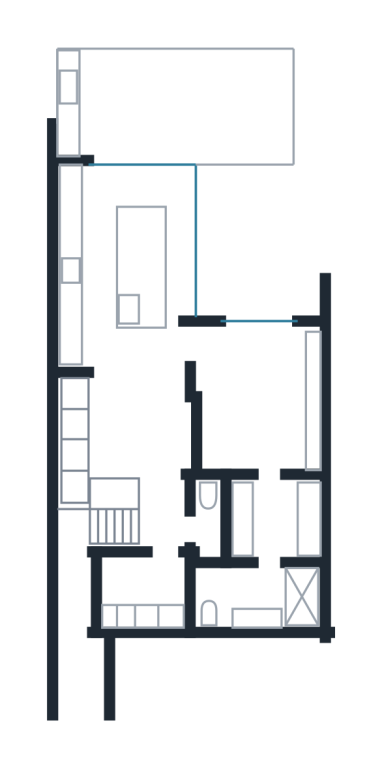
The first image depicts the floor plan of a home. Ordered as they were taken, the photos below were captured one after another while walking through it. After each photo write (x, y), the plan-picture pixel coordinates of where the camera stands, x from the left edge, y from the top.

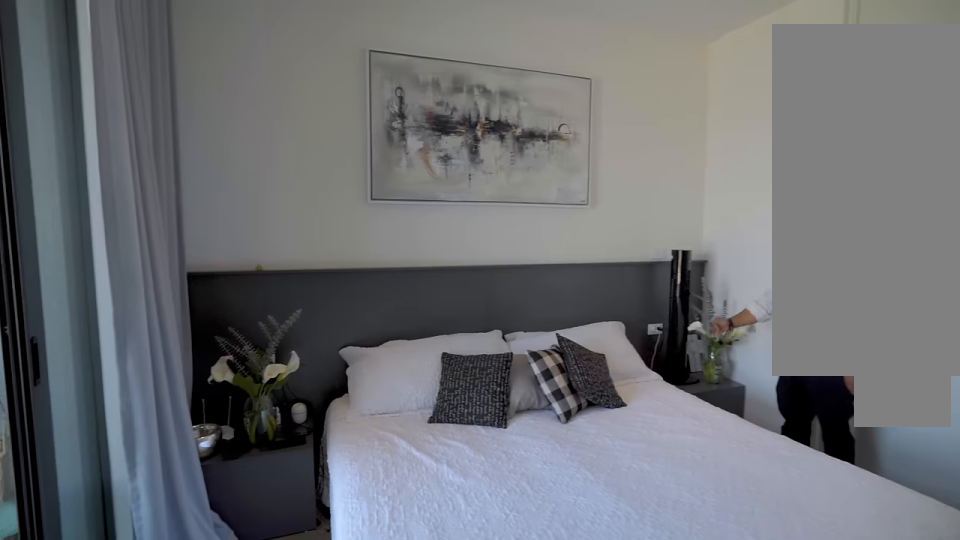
(259, 348)
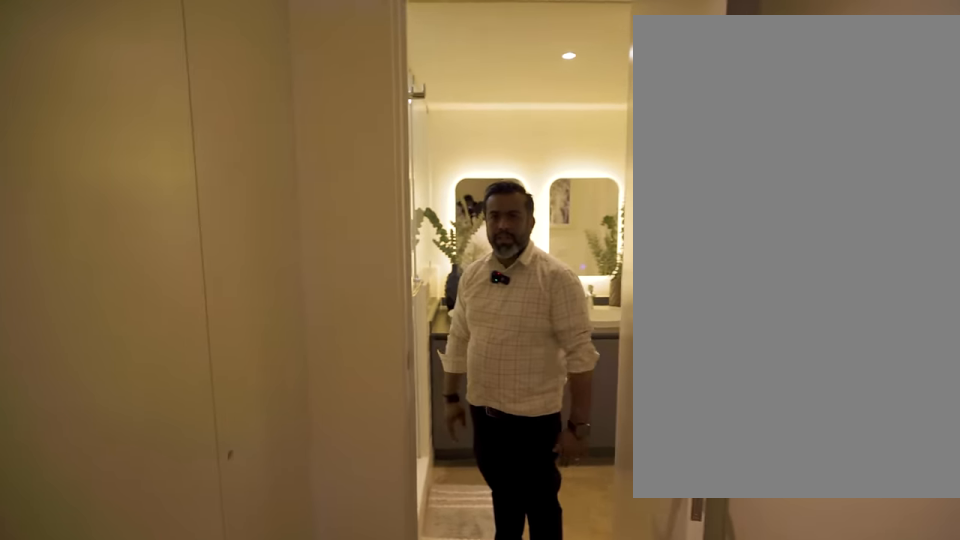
(268, 491)
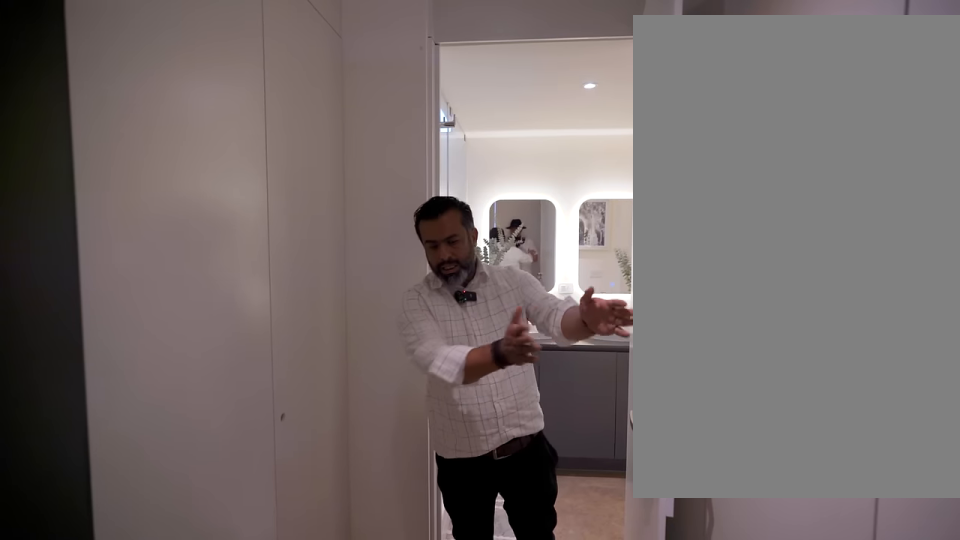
(267, 492)
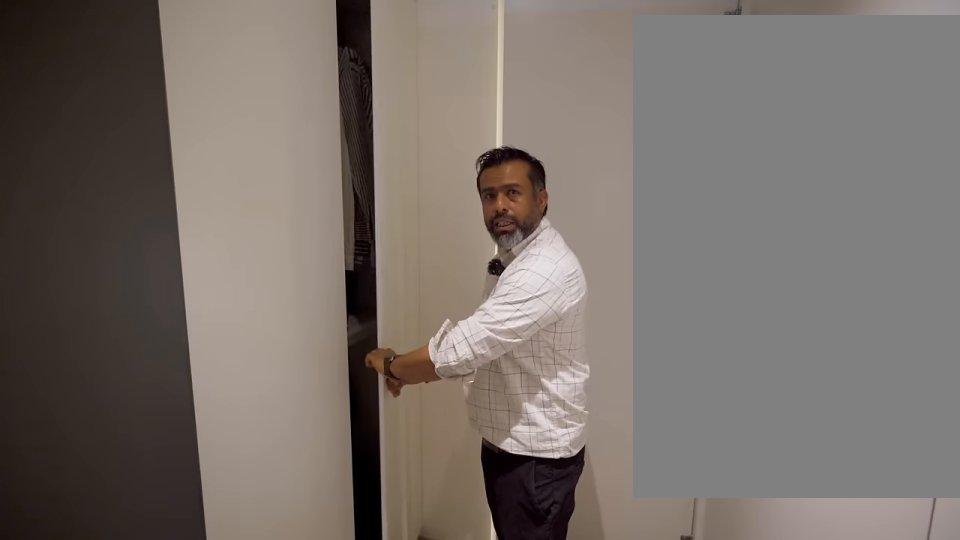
(270, 498)
